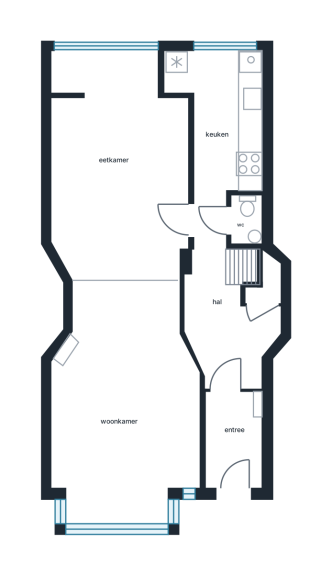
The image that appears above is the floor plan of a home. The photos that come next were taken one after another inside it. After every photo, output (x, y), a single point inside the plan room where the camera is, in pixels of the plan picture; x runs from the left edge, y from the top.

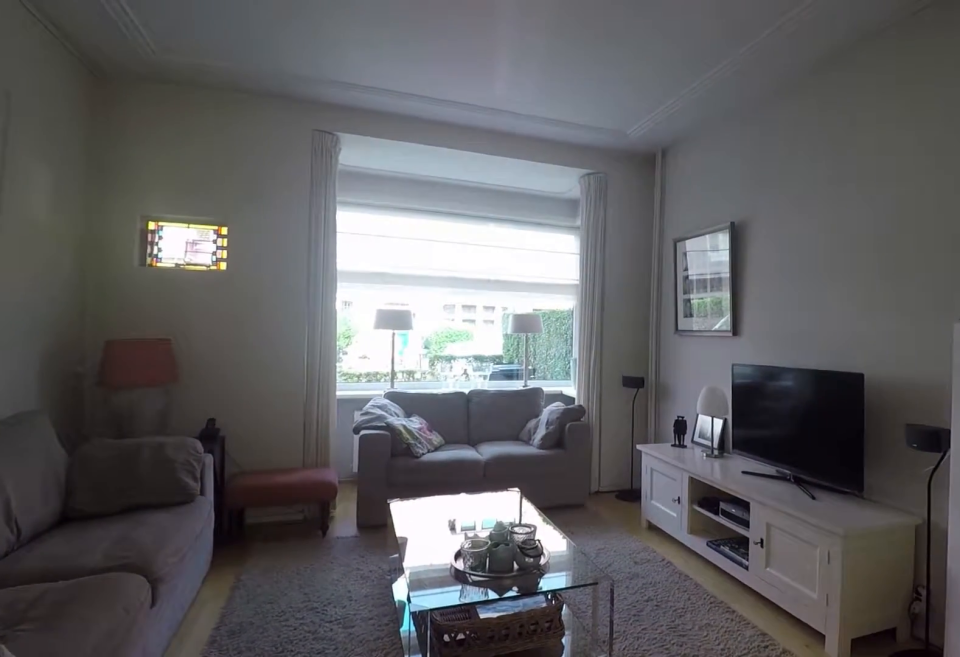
(129, 318)
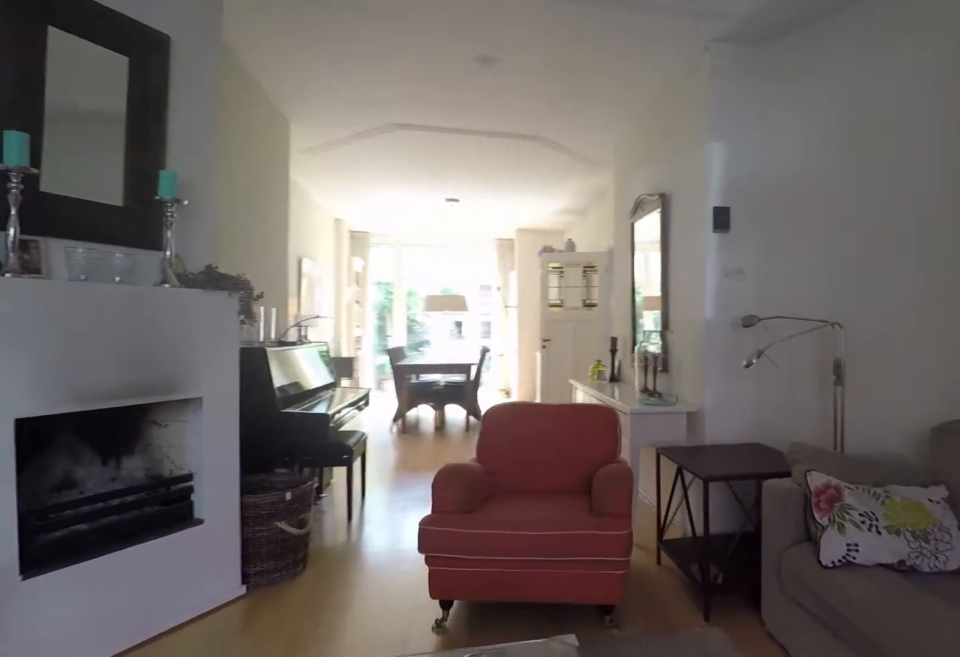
(129, 318)
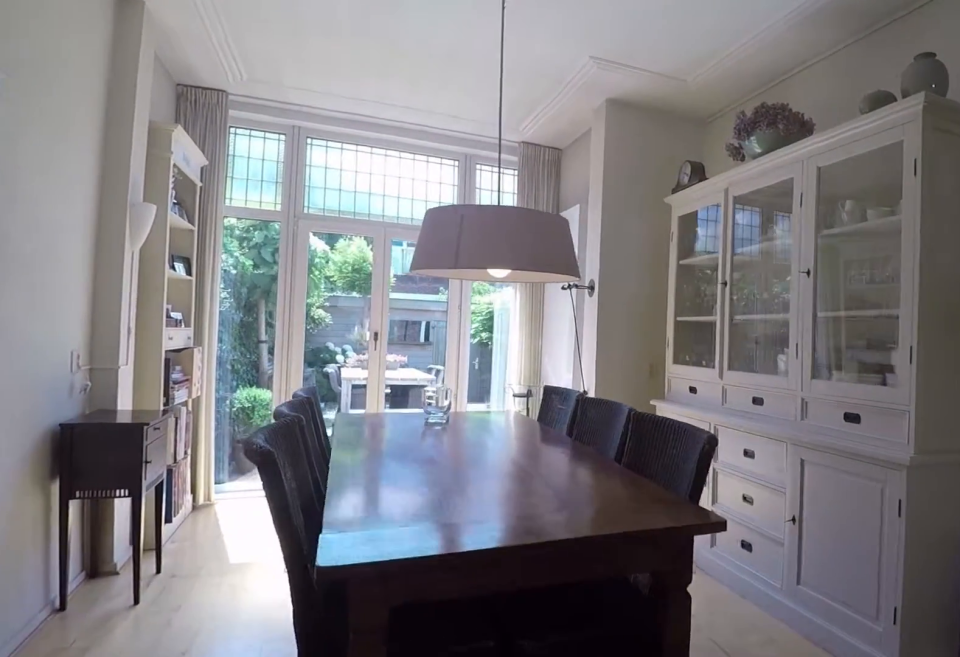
(117, 169)
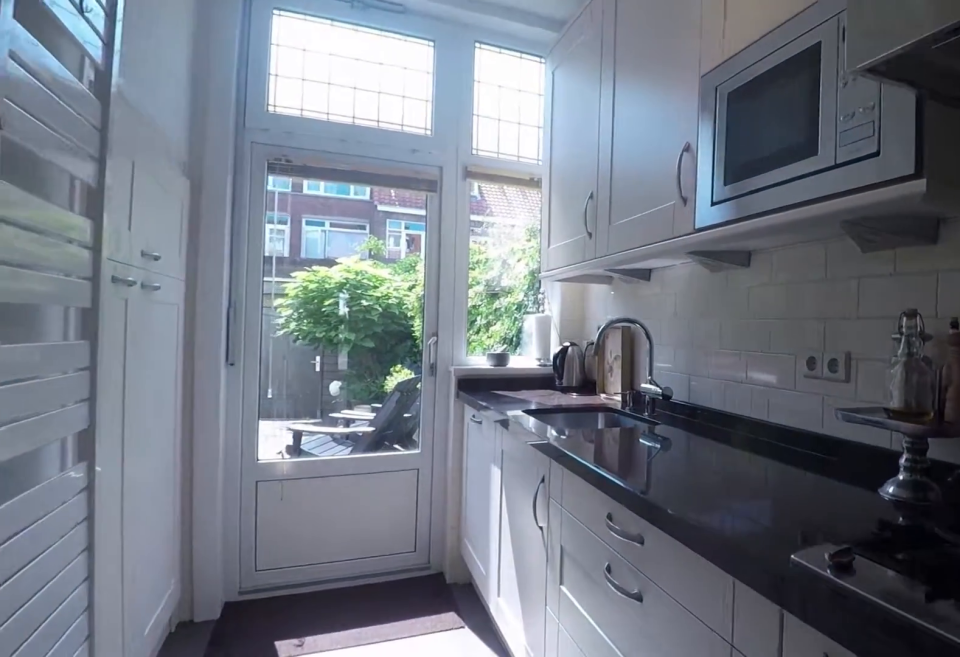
(234, 119)
